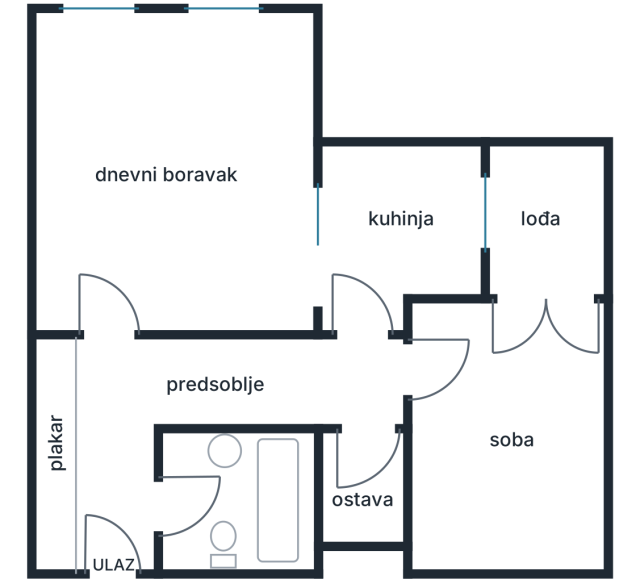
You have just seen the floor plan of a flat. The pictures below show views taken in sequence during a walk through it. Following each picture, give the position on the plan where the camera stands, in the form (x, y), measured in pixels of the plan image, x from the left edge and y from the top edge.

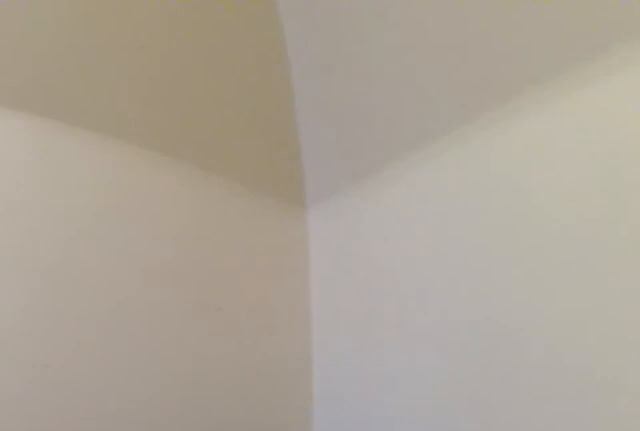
(436, 512)
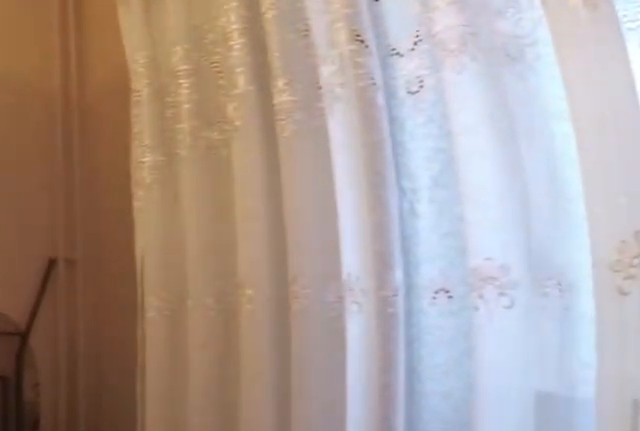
(594, 366)
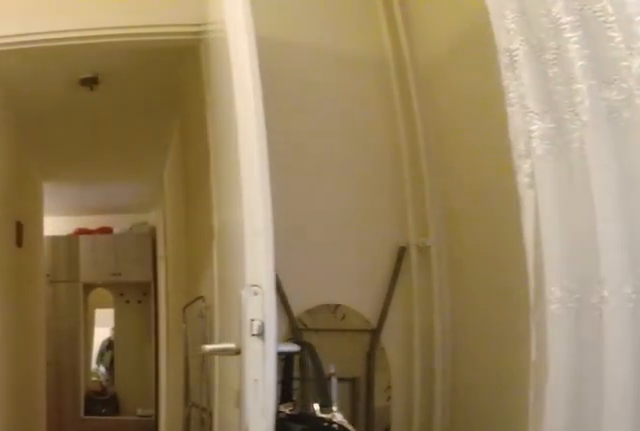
(561, 366)
